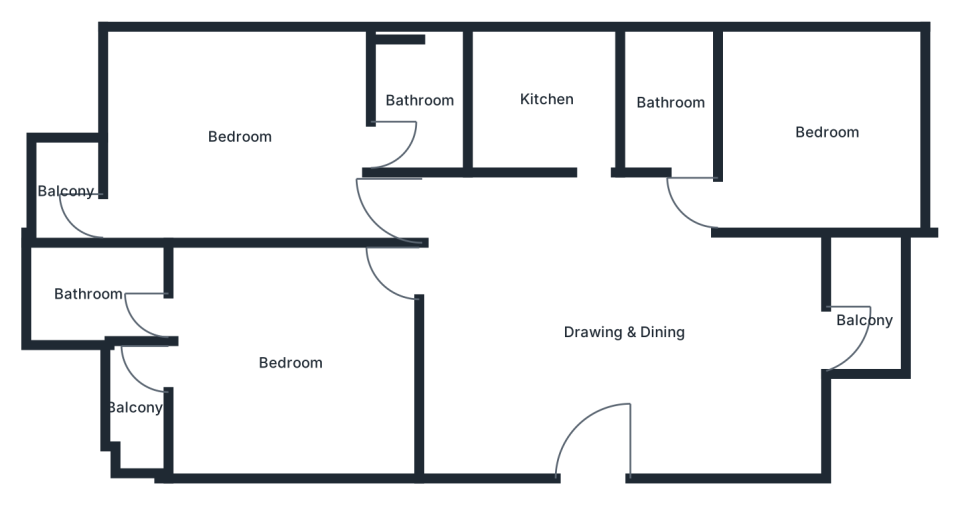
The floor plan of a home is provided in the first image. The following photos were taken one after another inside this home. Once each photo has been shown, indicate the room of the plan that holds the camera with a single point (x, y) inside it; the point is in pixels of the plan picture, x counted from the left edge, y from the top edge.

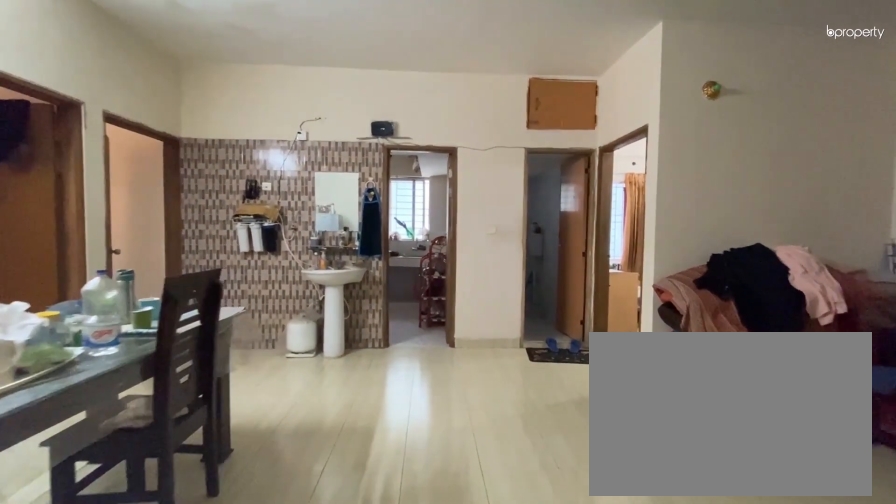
(592, 426)
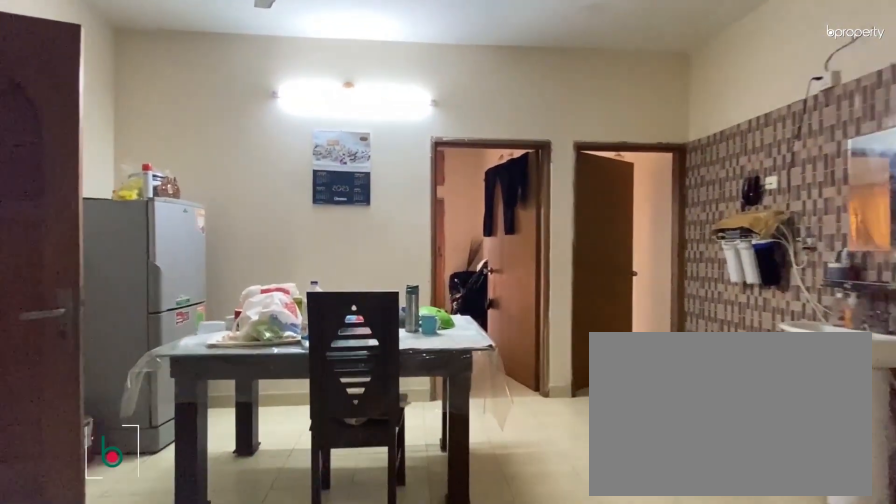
(624, 331)
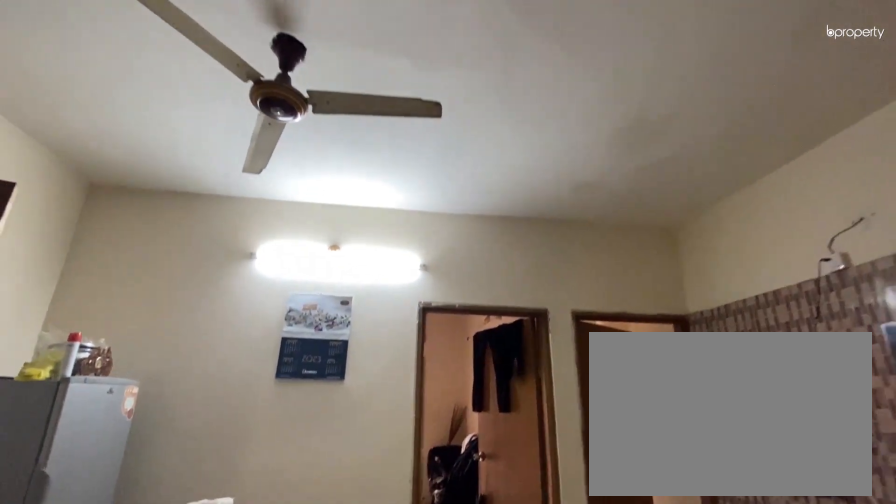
(624, 331)
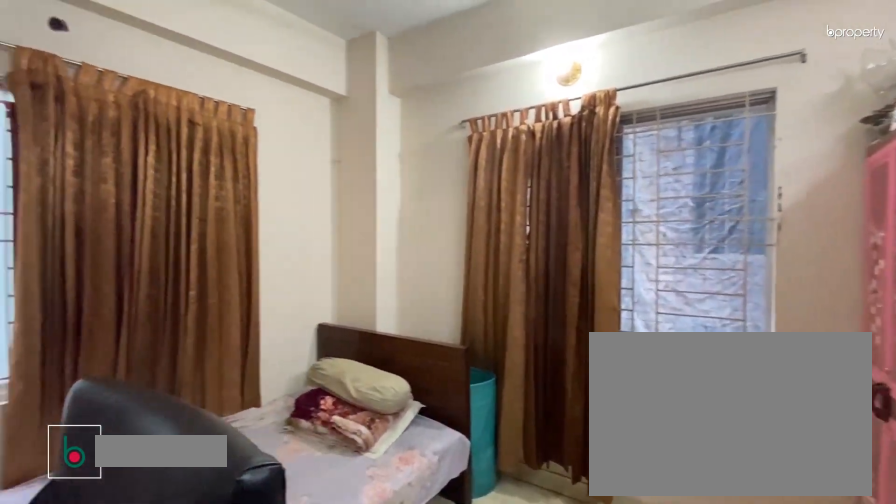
(827, 132)
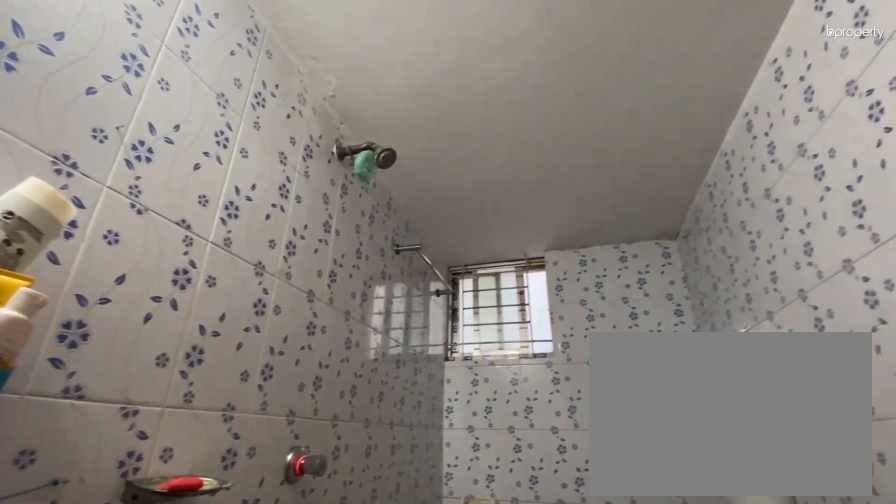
(671, 104)
